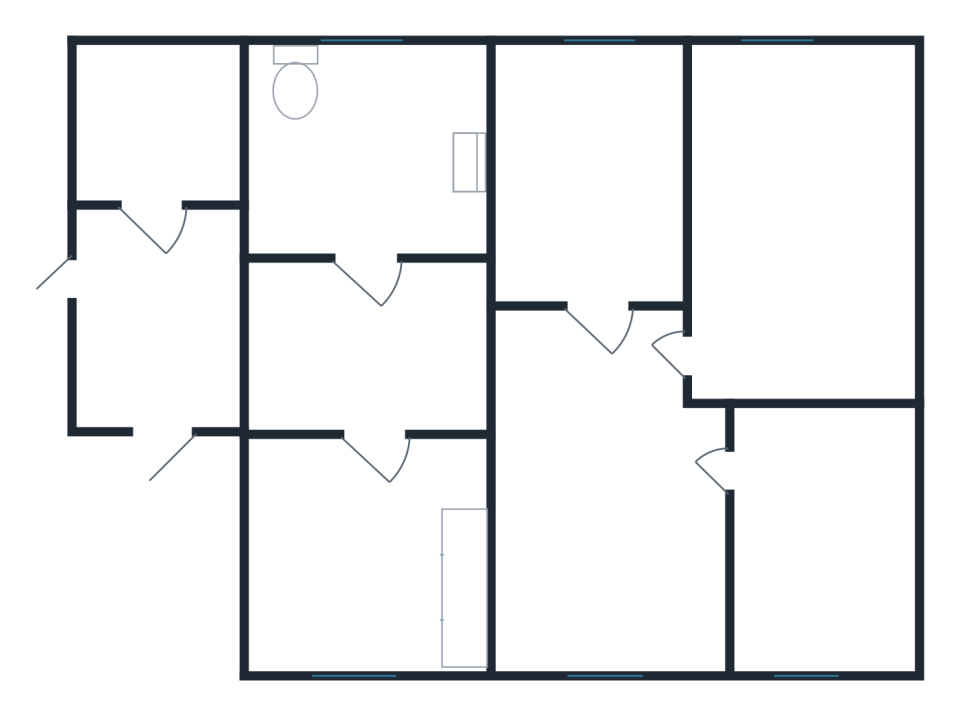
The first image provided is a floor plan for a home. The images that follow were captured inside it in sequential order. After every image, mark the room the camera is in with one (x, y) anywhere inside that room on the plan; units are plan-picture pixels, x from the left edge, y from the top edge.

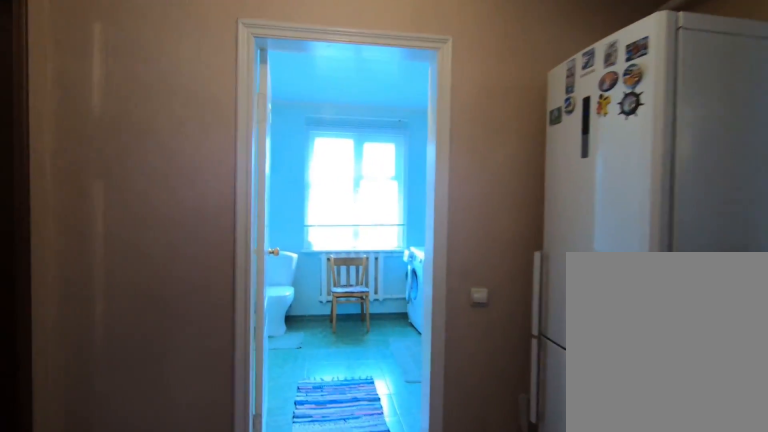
(378, 376)
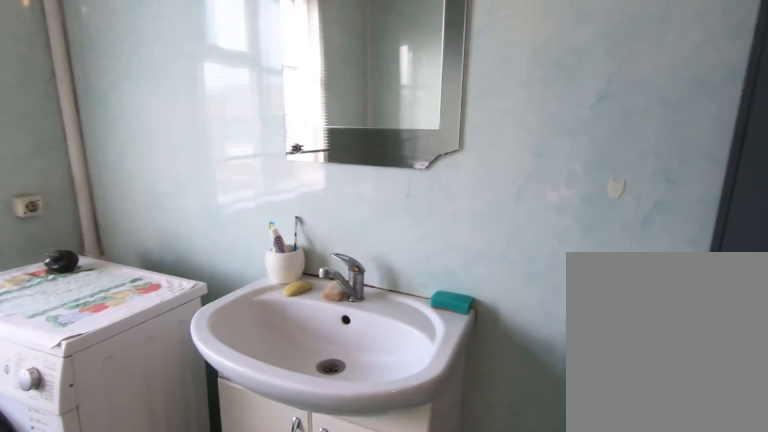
(370, 239)
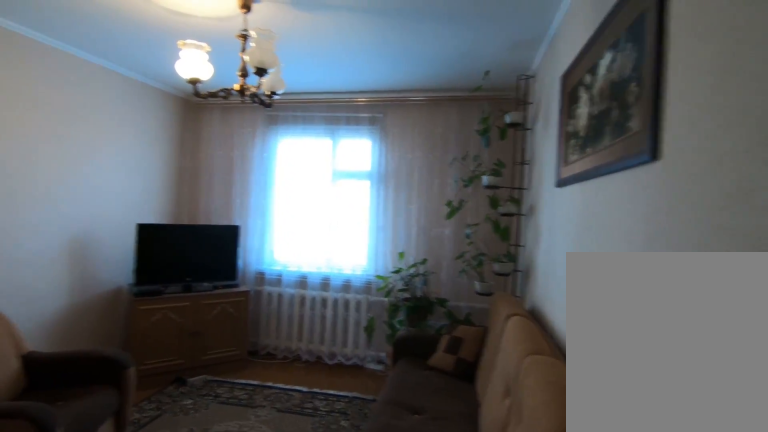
(547, 448)
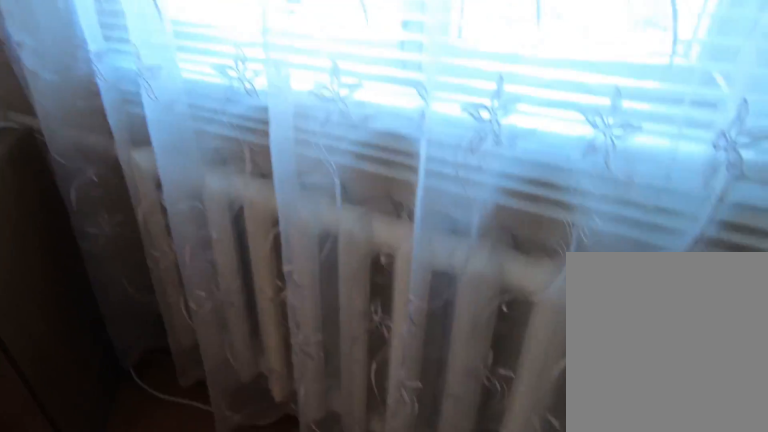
(603, 645)
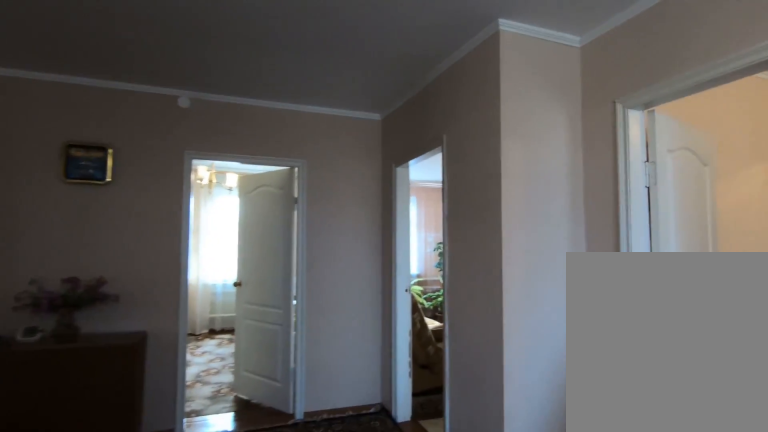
(603, 645)
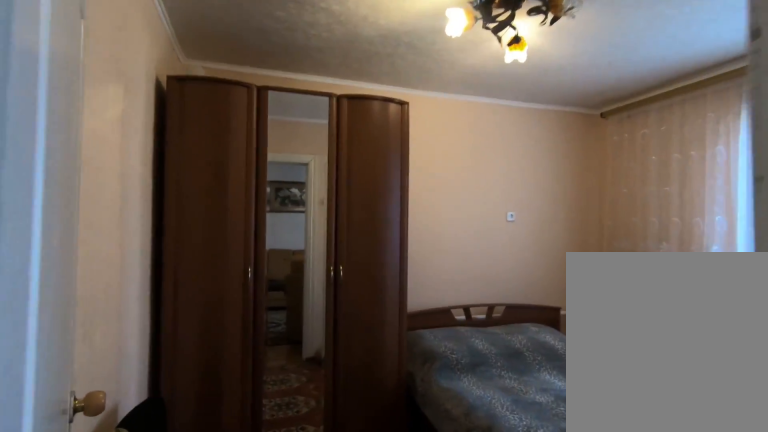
(706, 508)
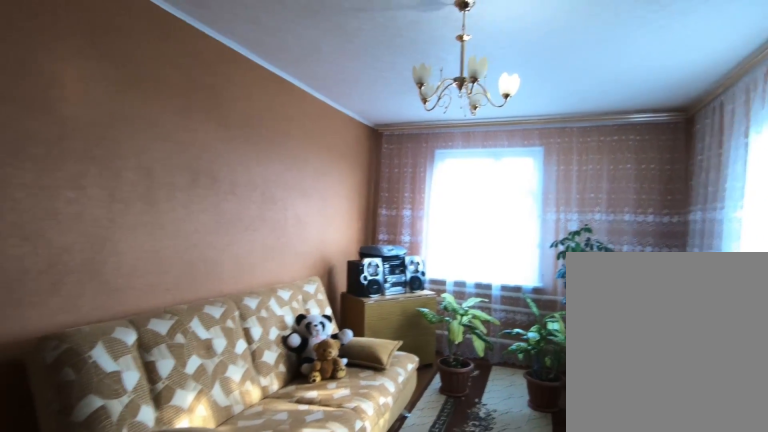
(728, 368)
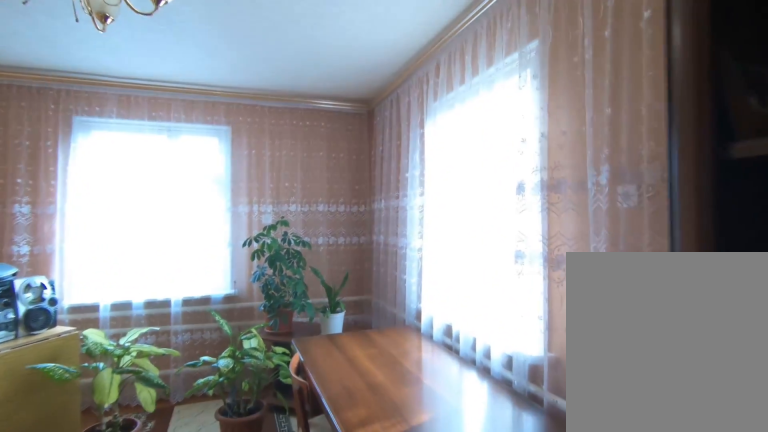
(728, 368)
